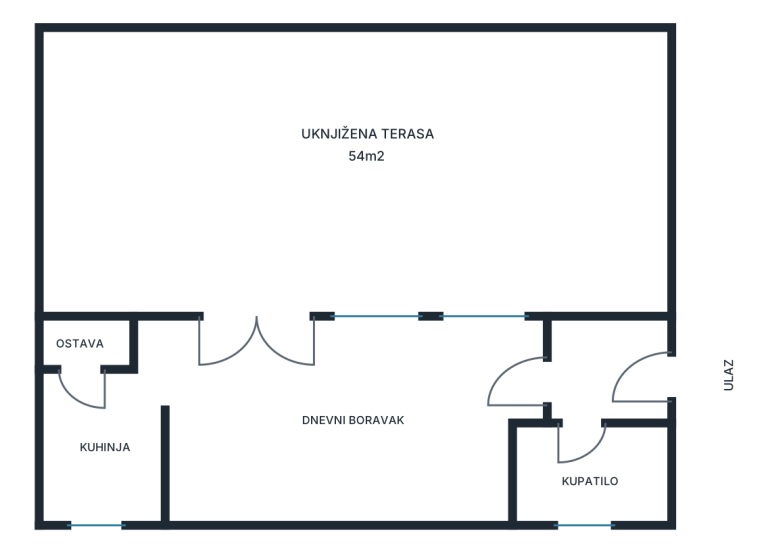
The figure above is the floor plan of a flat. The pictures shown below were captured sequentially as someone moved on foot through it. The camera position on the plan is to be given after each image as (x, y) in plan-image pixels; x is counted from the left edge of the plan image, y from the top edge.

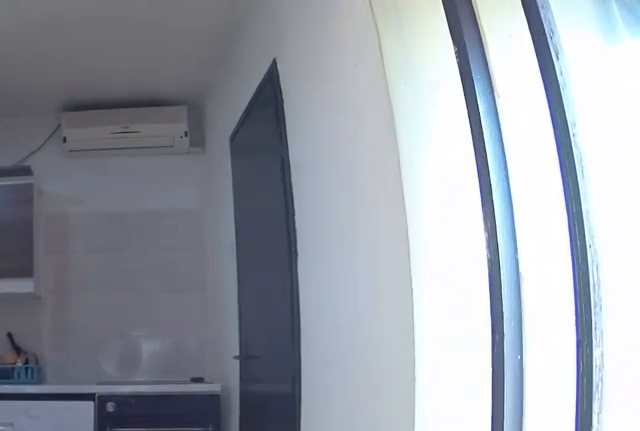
(282, 379)
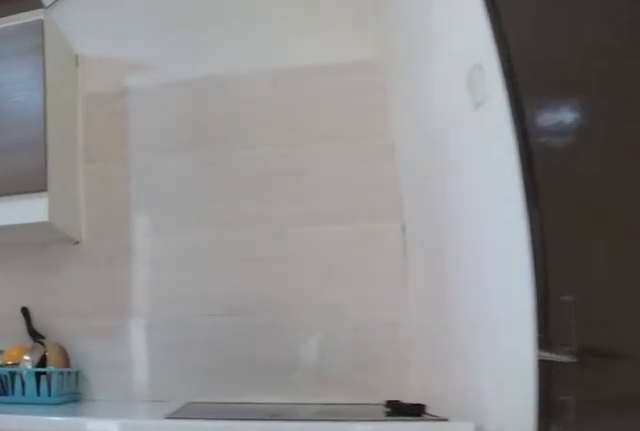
(145, 370)
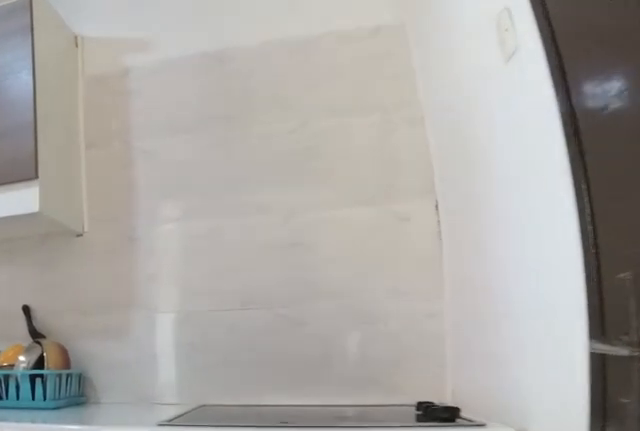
(152, 350)
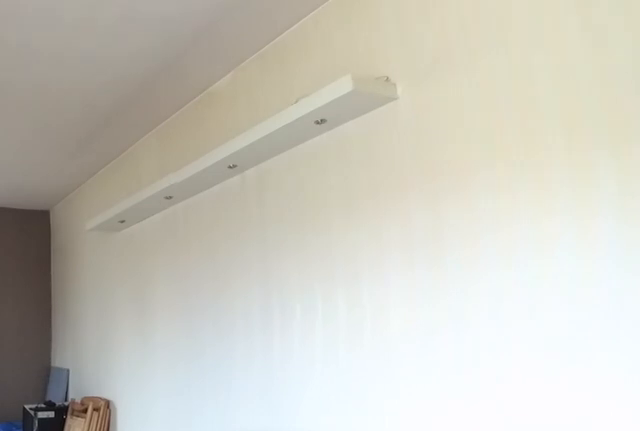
(213, 377)
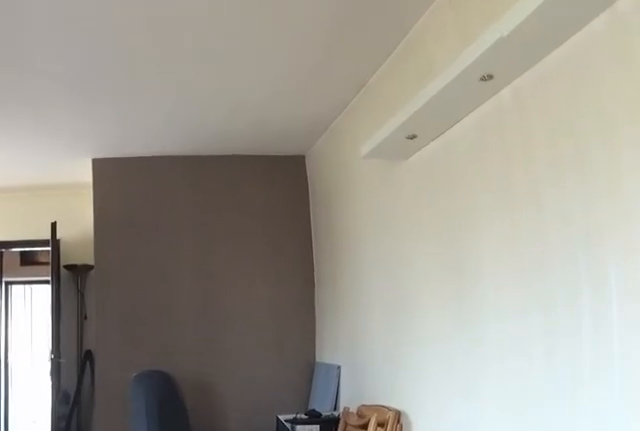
(228, 397)
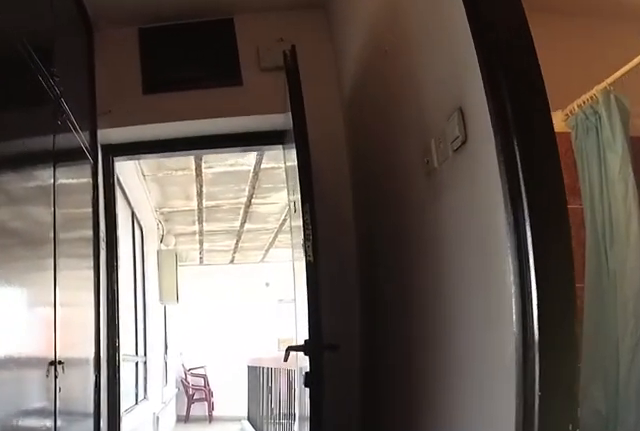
(485, 388)
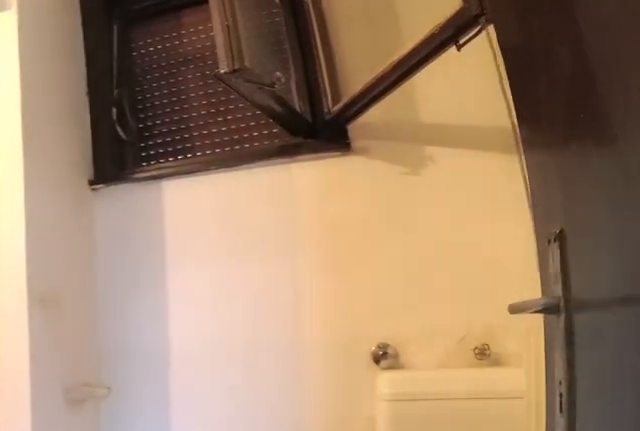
(536, 402)
